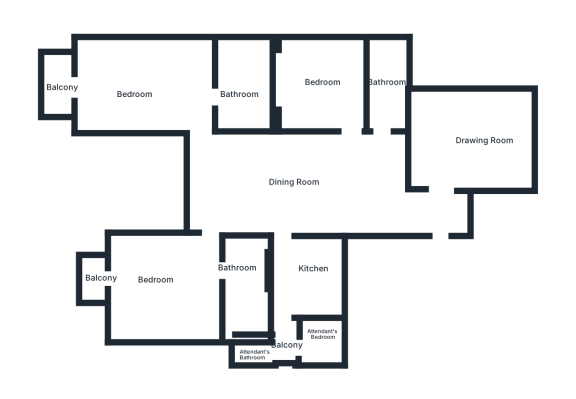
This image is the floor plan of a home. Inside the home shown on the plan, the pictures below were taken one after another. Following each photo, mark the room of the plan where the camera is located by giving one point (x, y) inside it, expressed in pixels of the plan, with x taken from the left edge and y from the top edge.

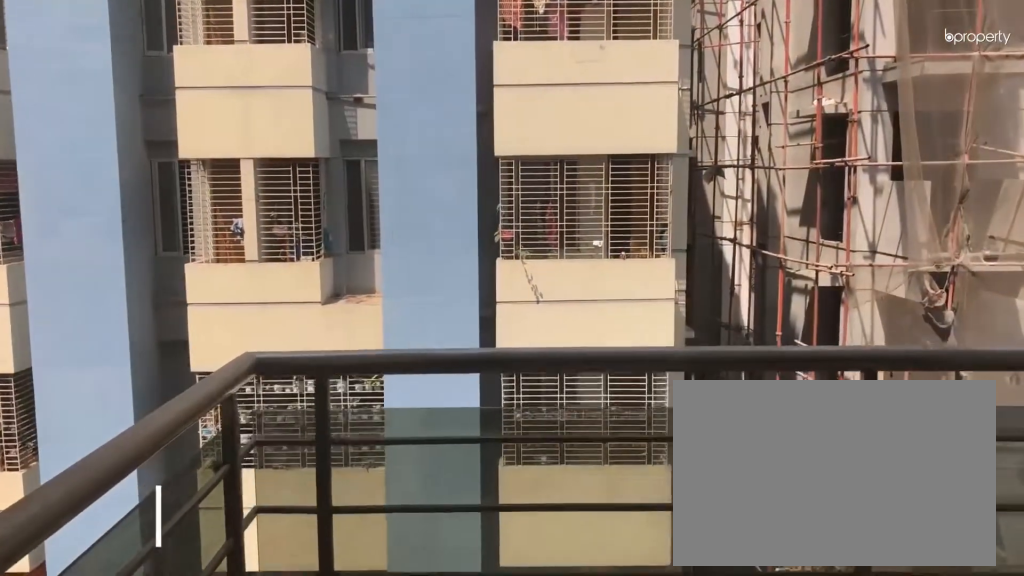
(61, 85)
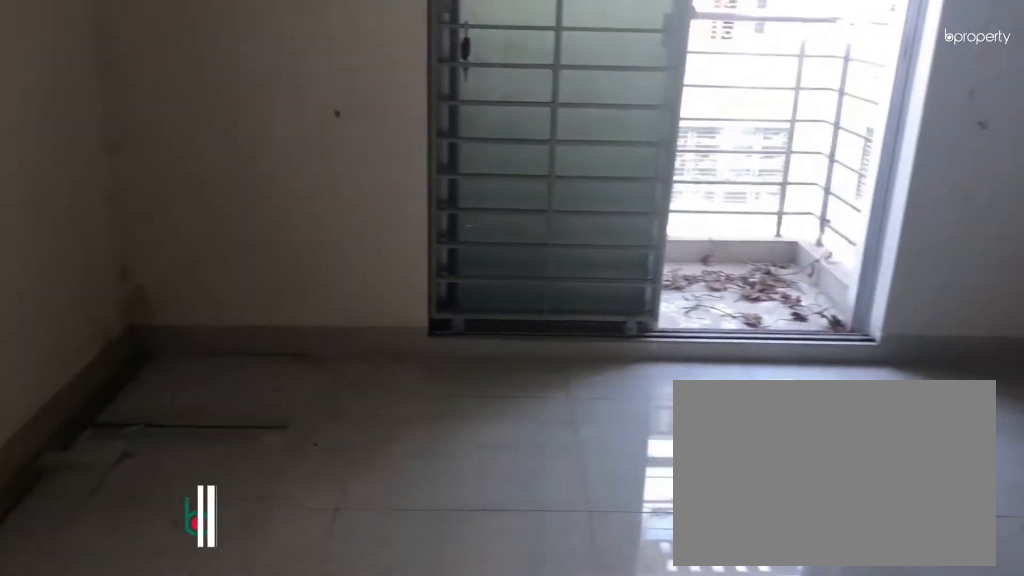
(157, 285)
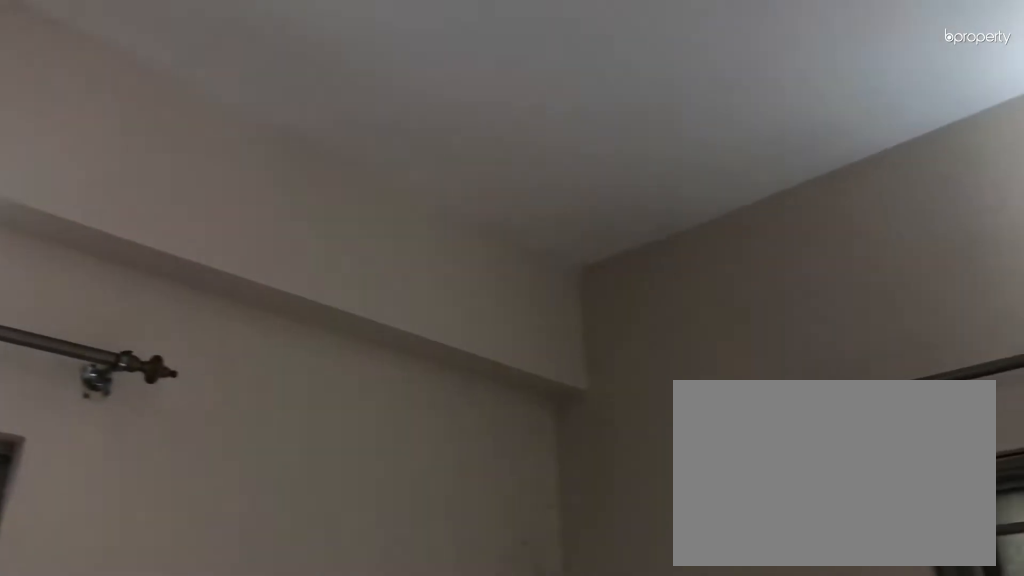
(157, 285)
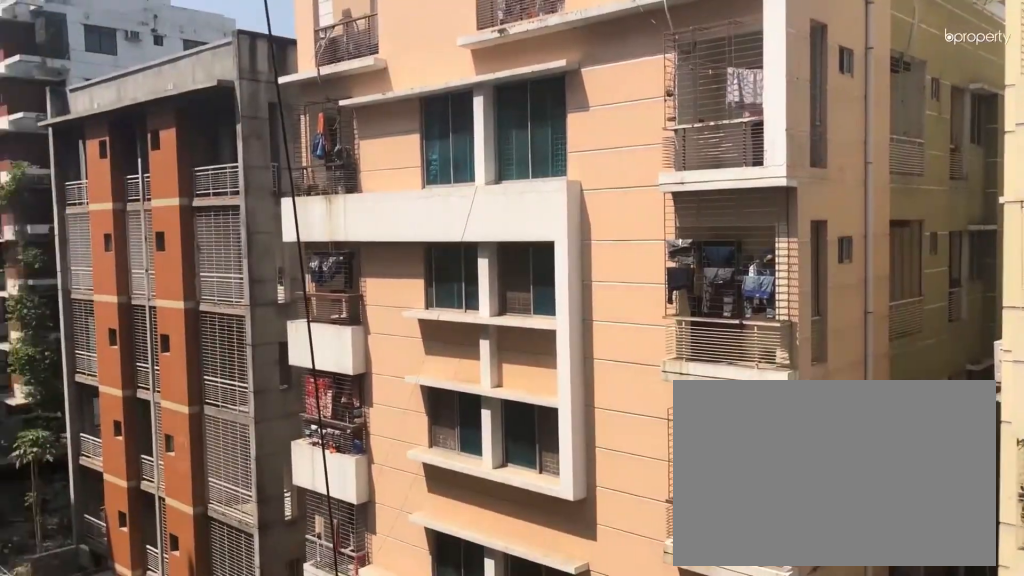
(98, 282)
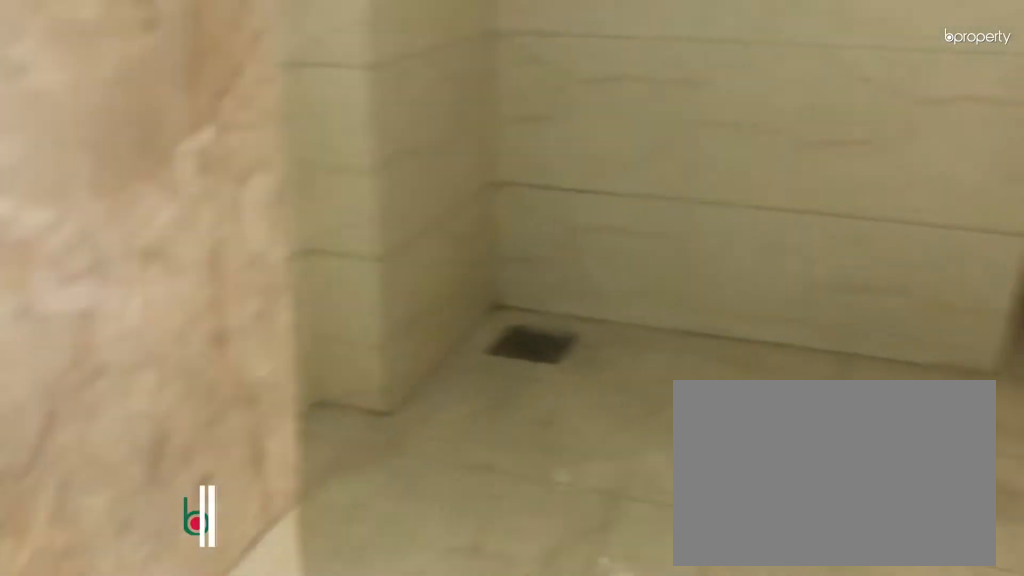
(248, 275)
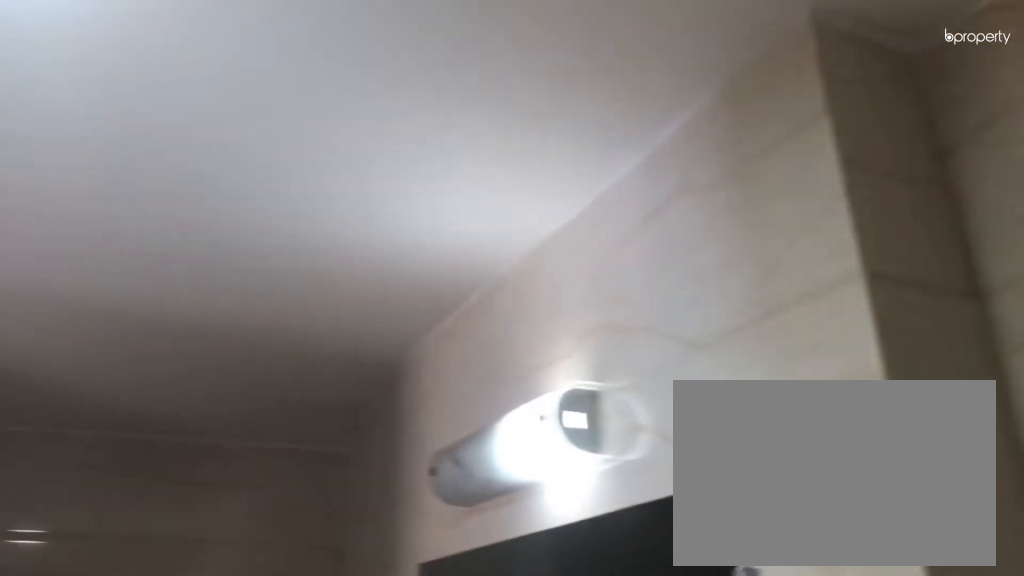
(248, 275)
